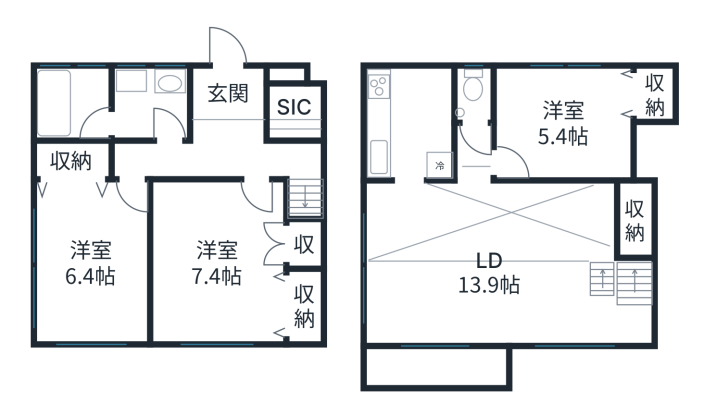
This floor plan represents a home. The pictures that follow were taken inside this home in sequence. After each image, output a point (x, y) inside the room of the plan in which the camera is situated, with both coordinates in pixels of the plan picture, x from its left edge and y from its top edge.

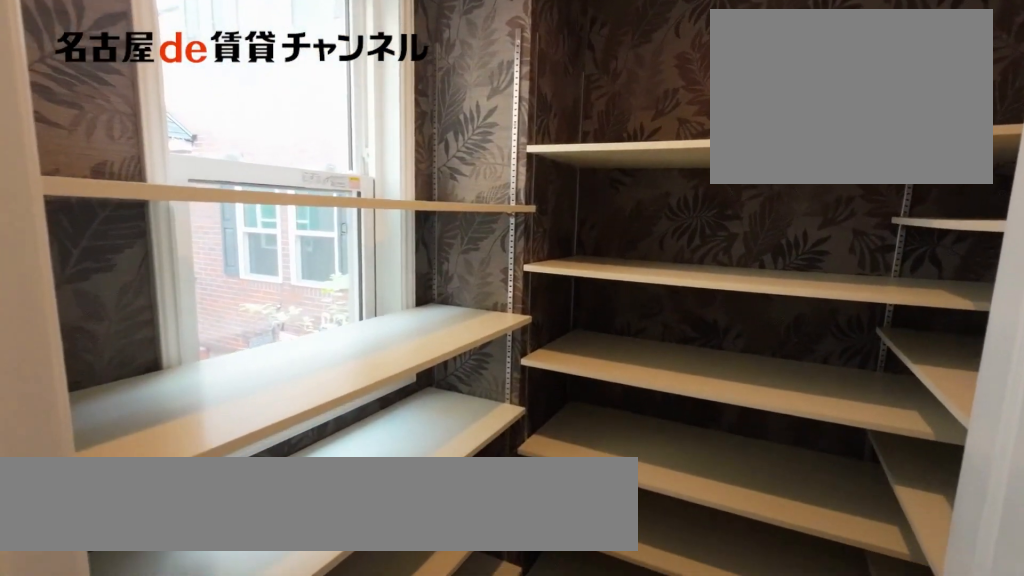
(295, 112)
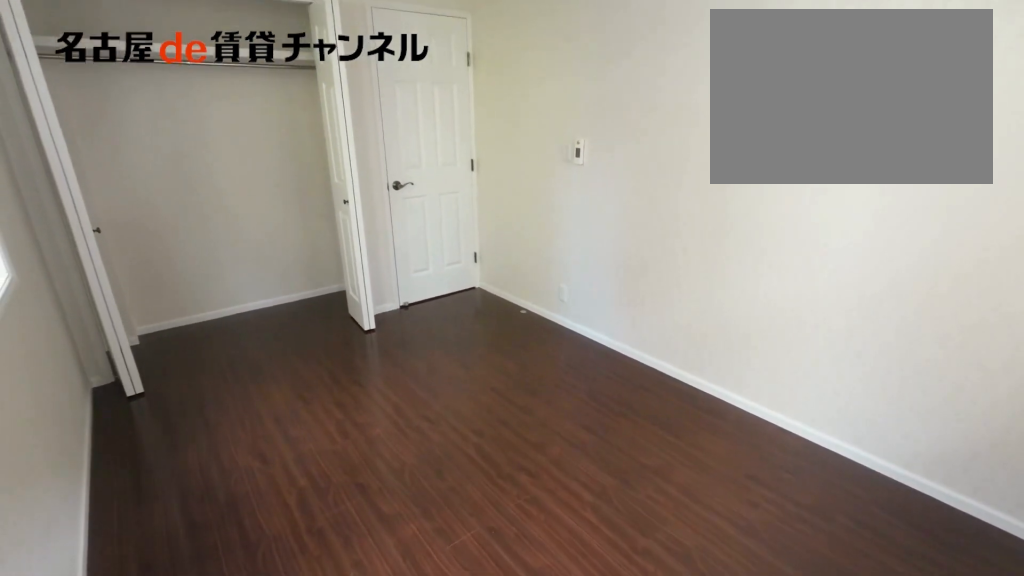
(92, 250)
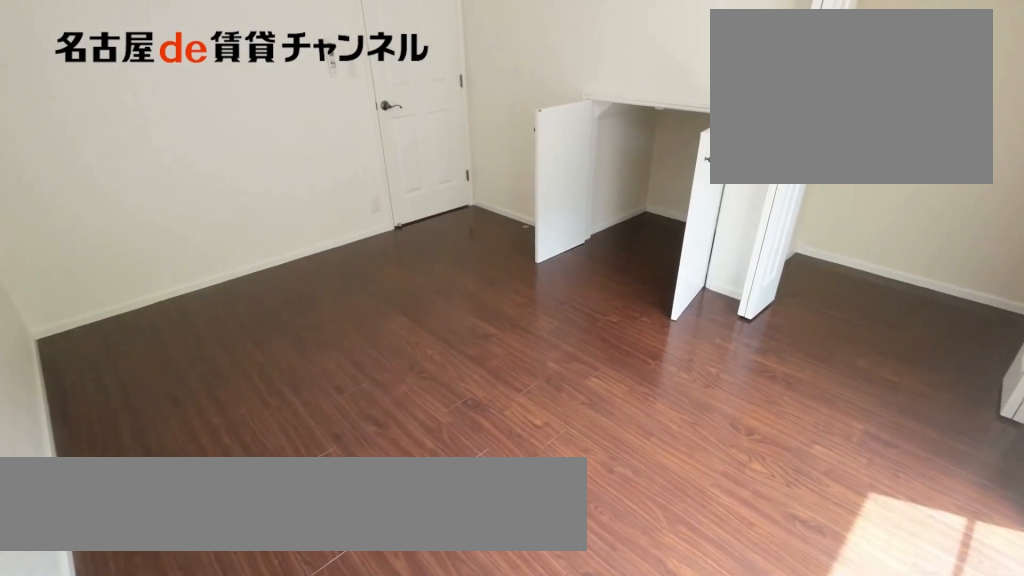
(232, 267)
